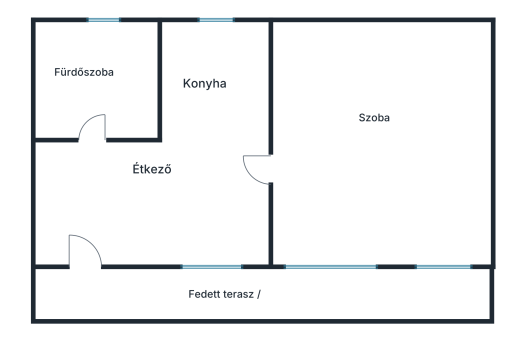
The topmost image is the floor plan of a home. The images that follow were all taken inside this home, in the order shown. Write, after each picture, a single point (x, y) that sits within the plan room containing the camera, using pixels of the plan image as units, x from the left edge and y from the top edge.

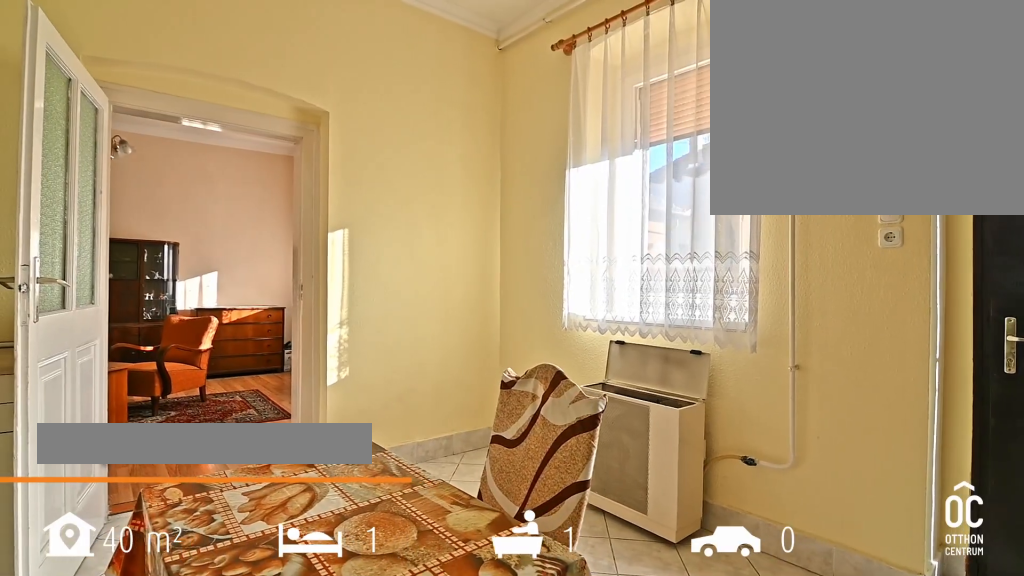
(169, 196)
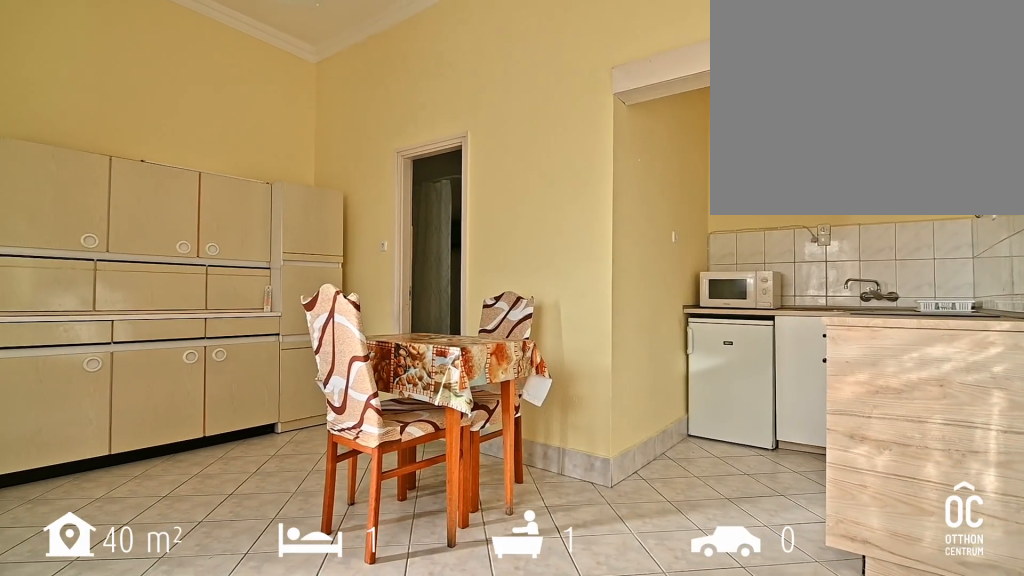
(168, 196)
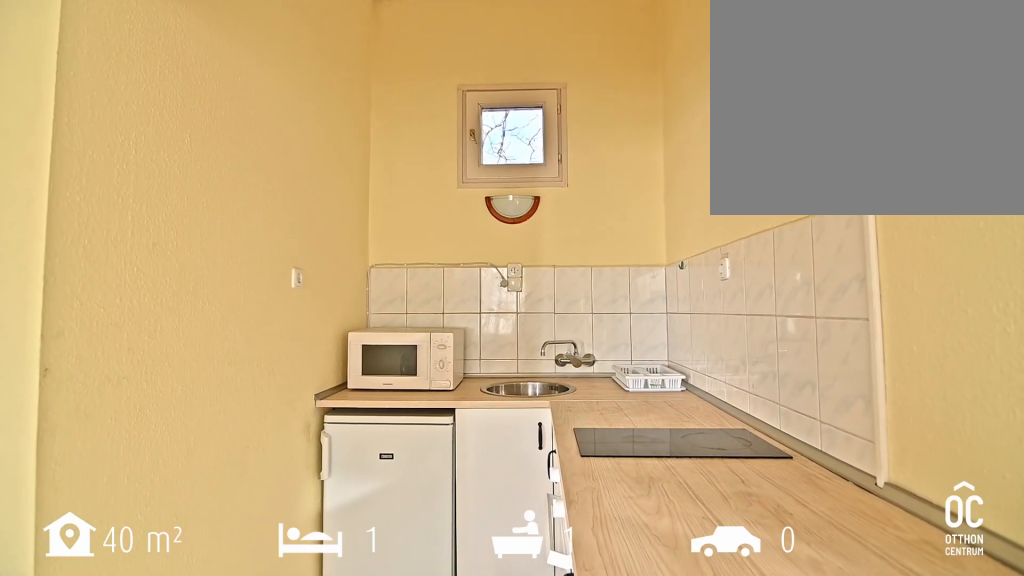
(169, 196)
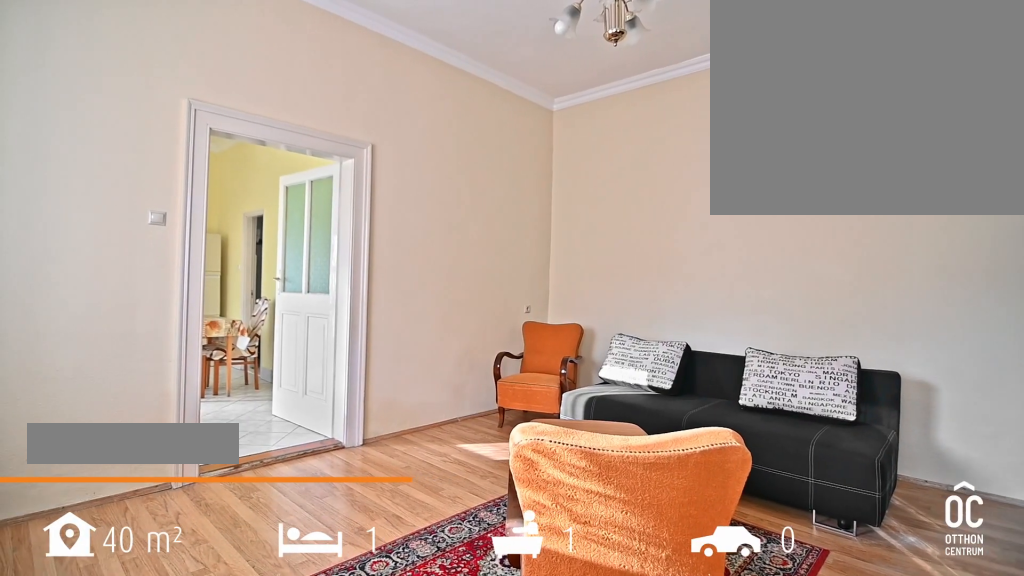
(380, 158)
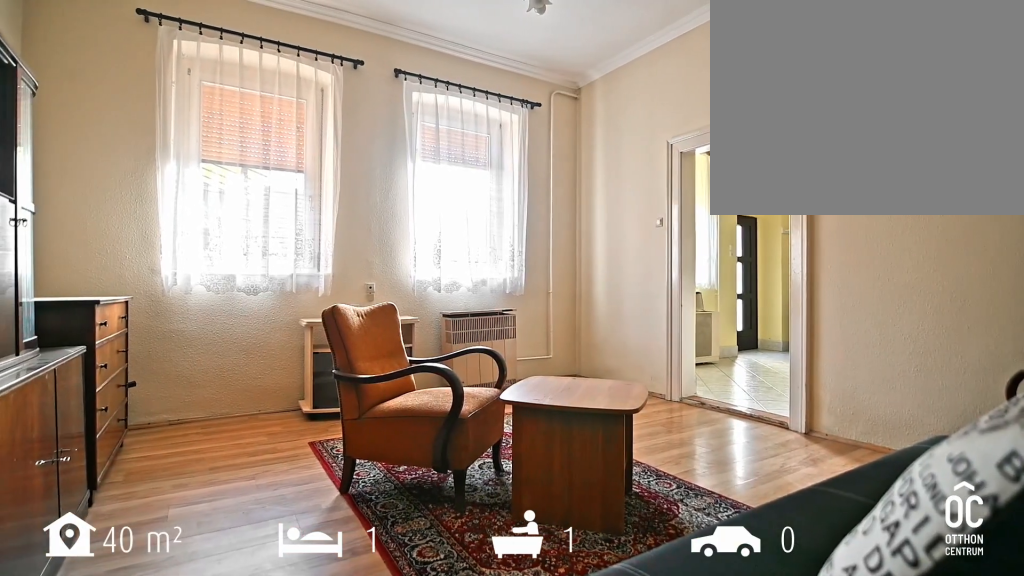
(380, 158)
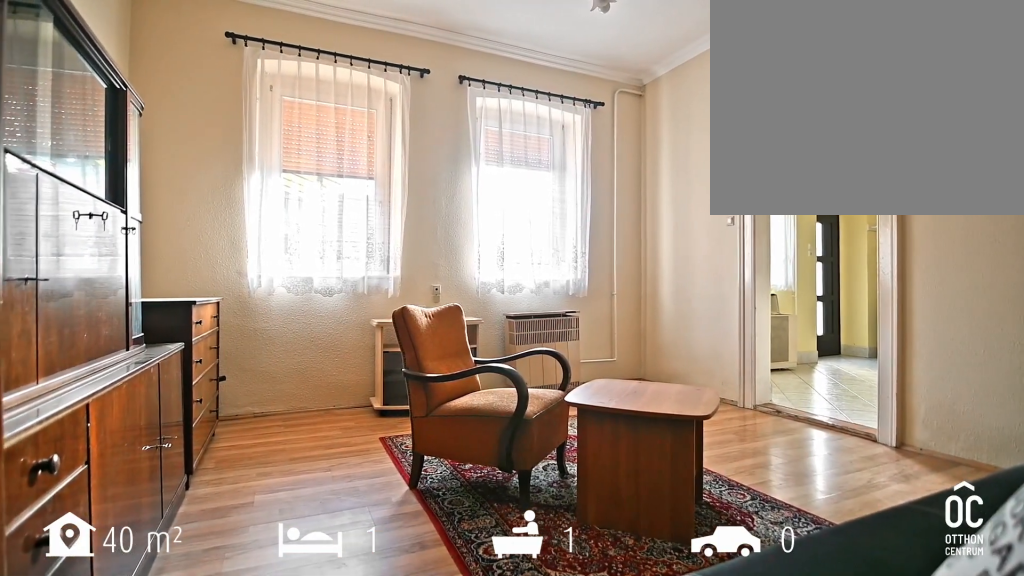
(380, 158)
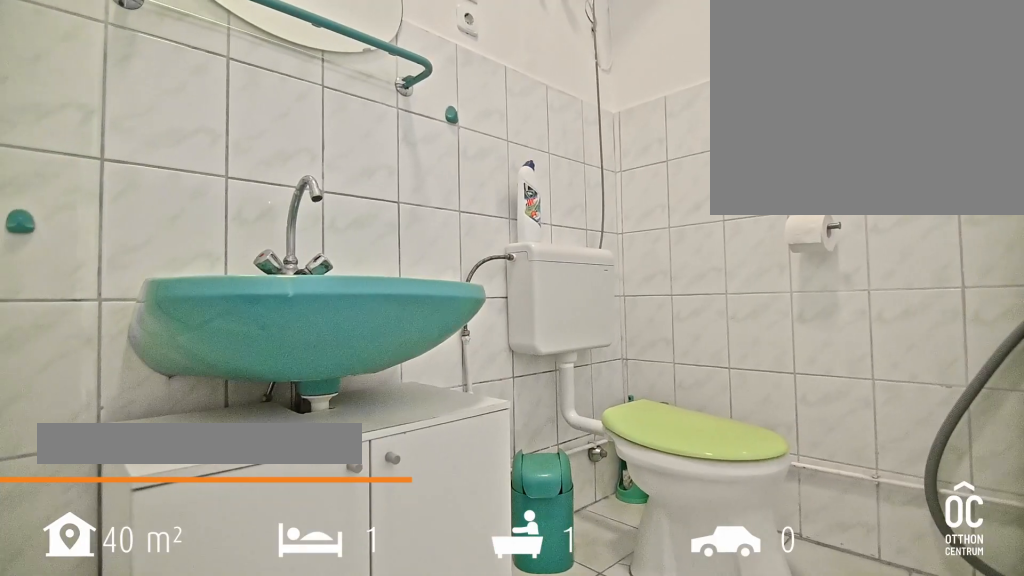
(93, 88)
